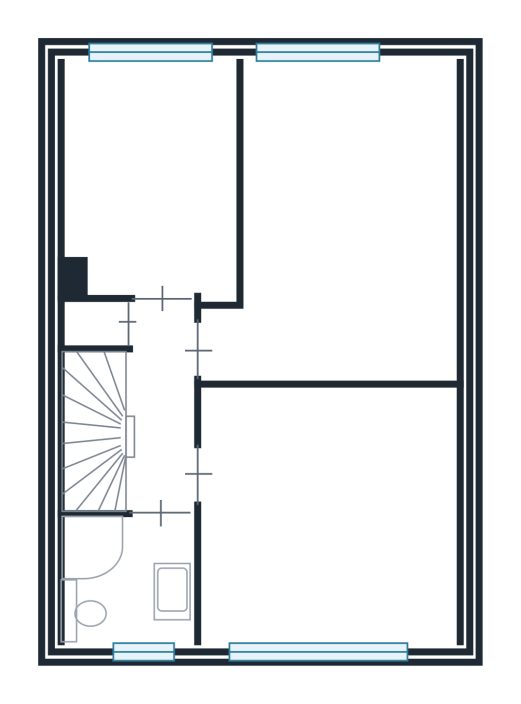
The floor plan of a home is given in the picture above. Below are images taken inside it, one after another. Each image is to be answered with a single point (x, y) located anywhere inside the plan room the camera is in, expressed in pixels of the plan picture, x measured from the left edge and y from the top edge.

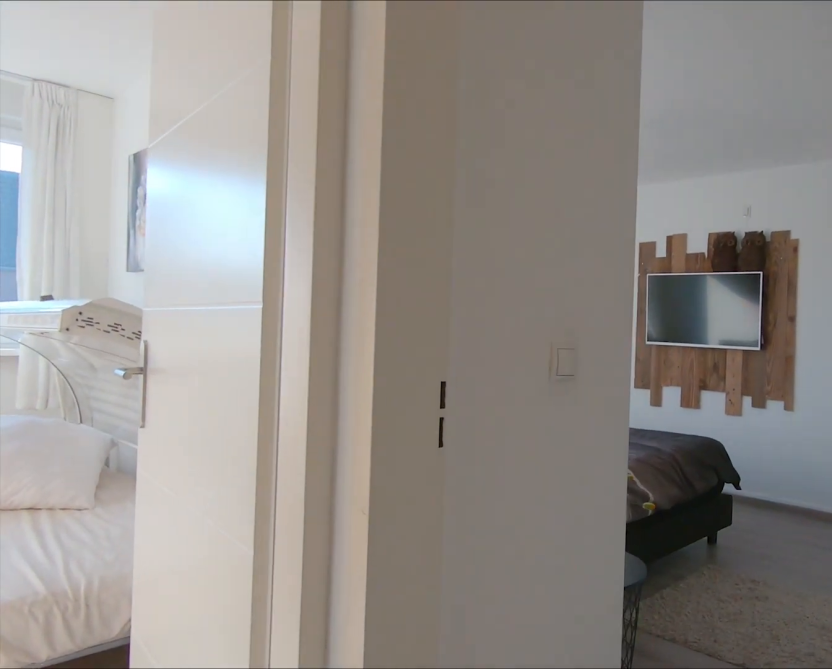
(159, 407)
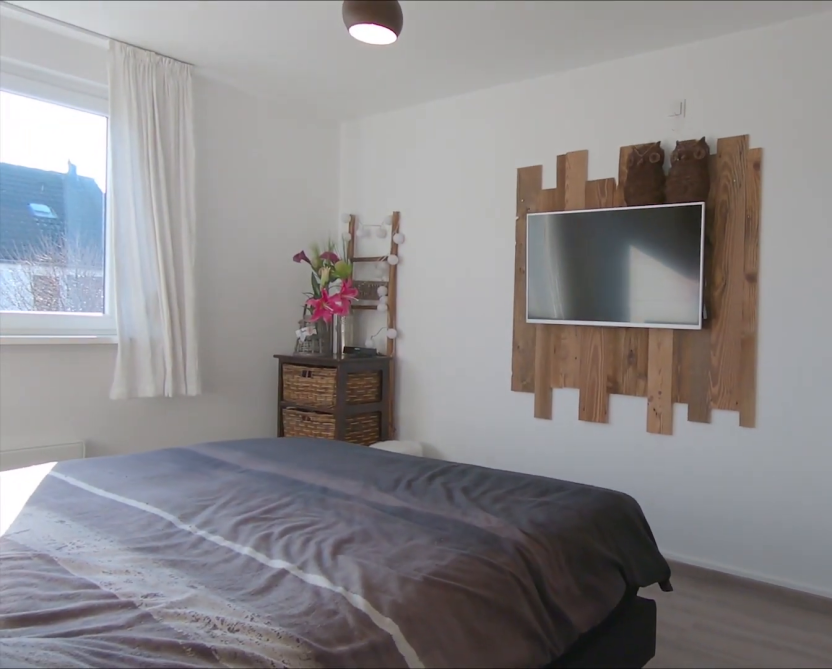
(347, 226)
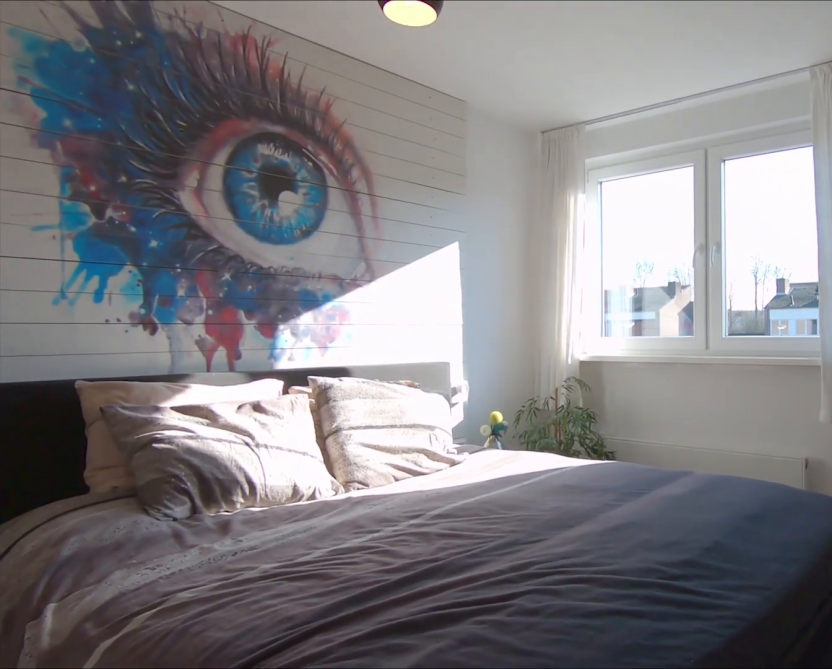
(347, 226)
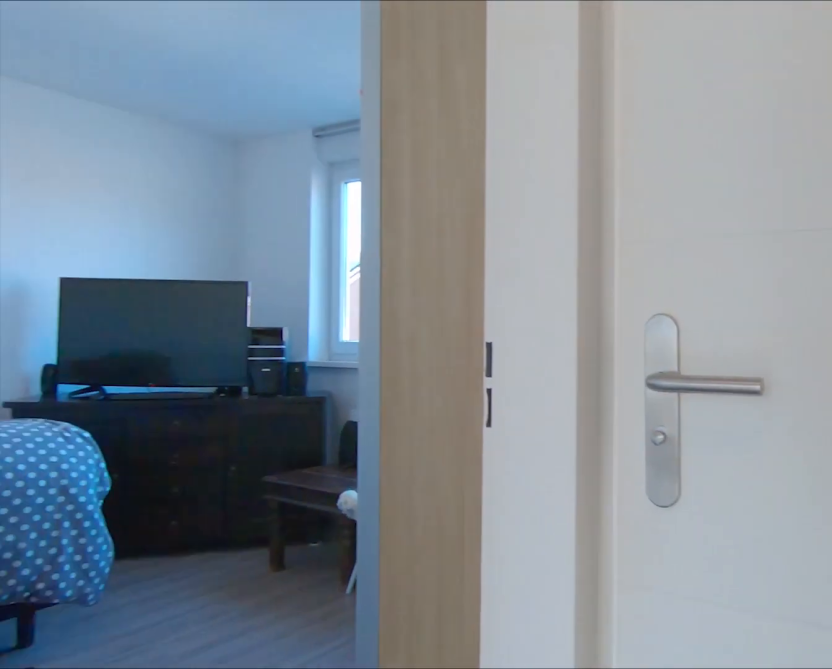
(159, 408)
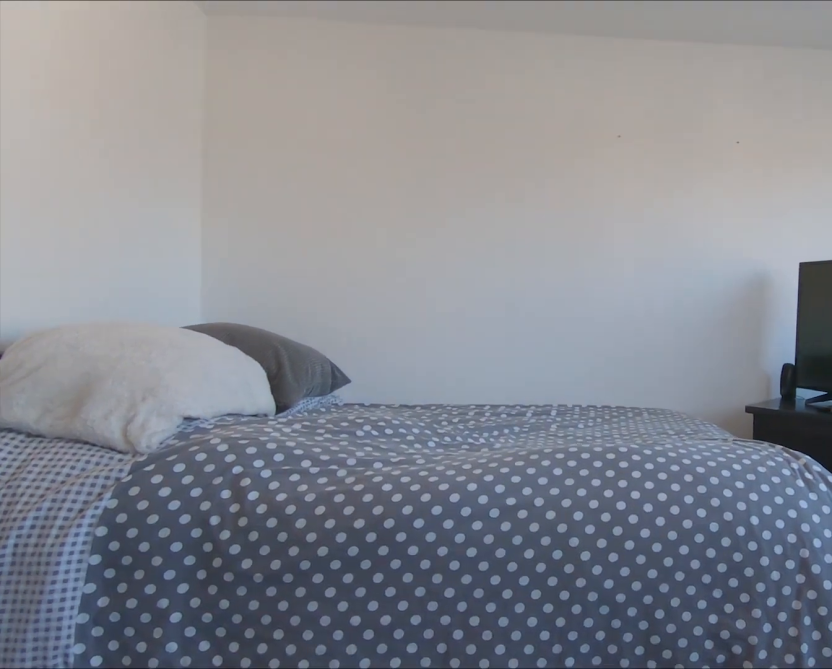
(331, 513)
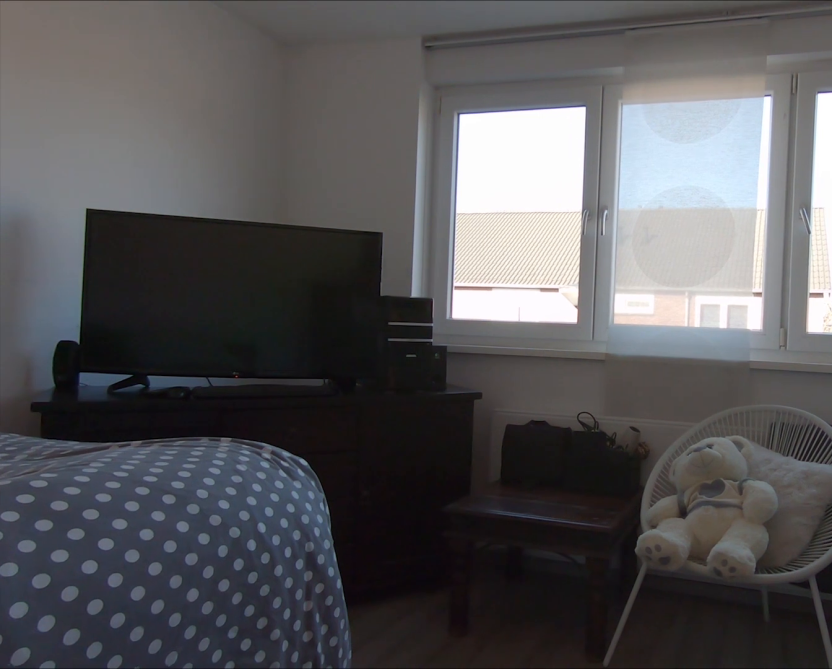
(331, 513)
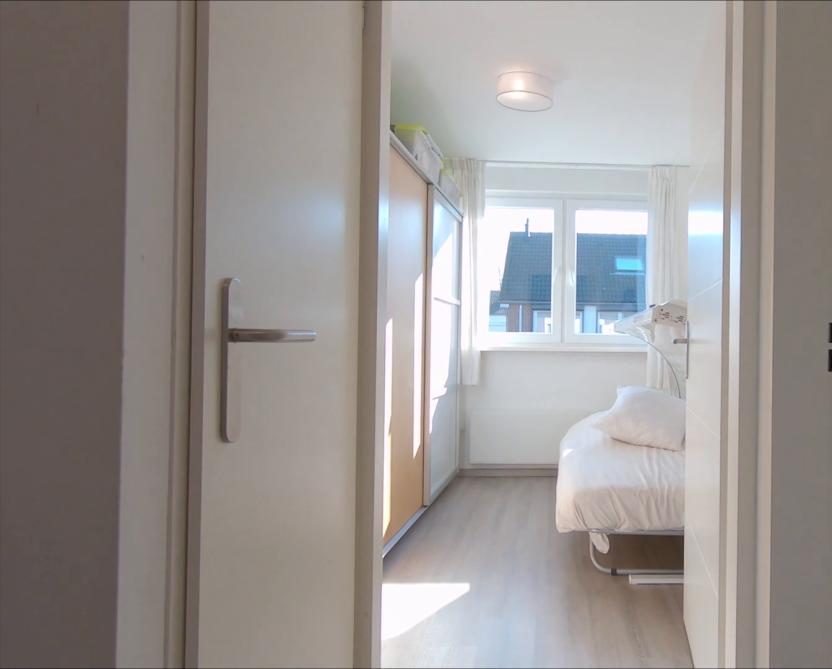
(159, 407)
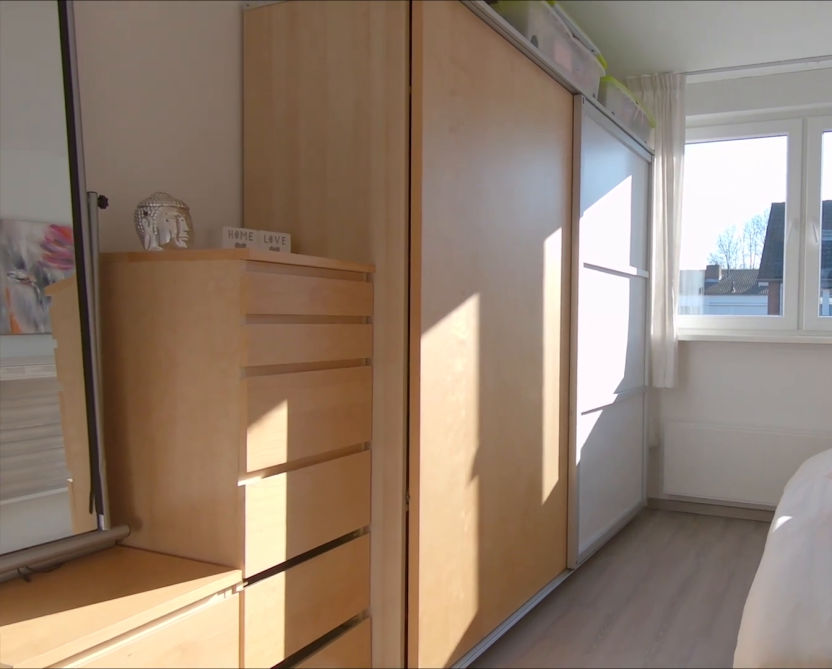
(149, 176)
